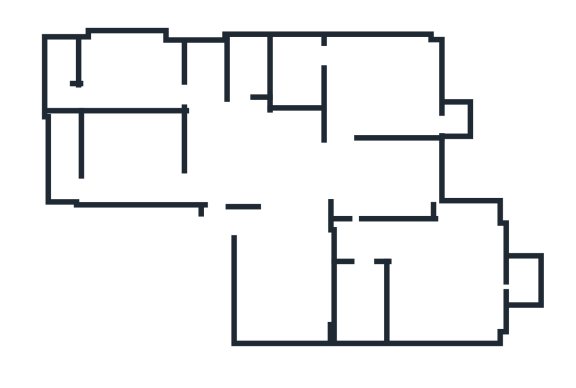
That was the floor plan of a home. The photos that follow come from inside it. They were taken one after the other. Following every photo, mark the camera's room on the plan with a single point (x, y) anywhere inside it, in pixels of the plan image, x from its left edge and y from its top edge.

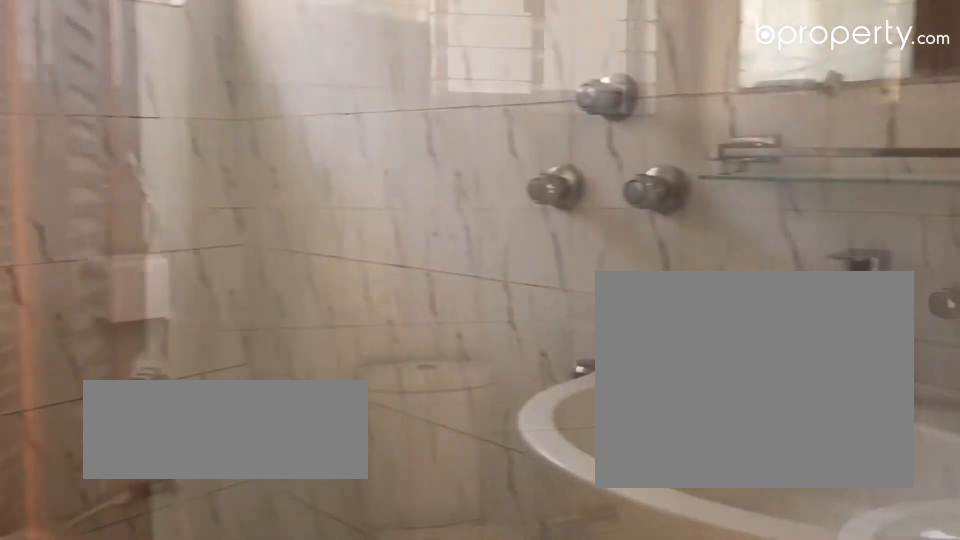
(248, 65)
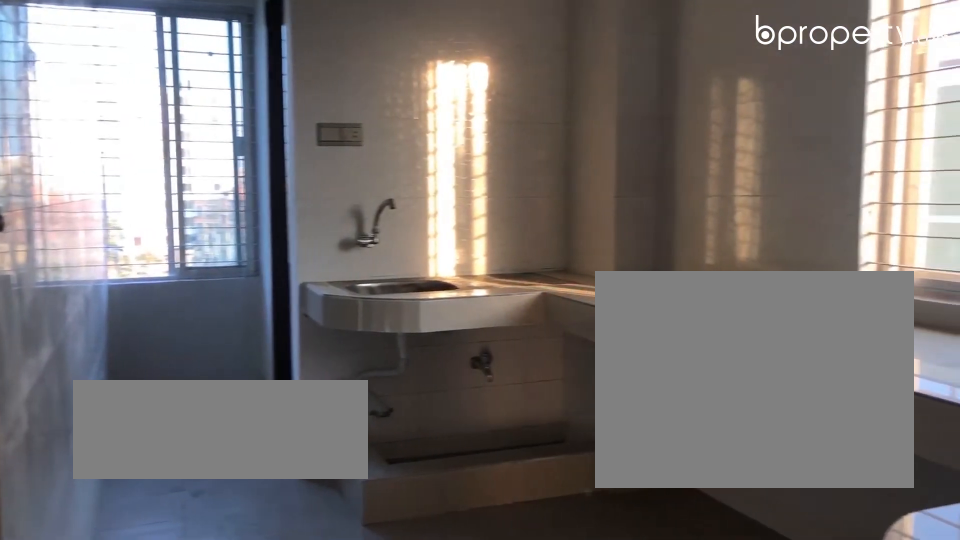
(122, 75)
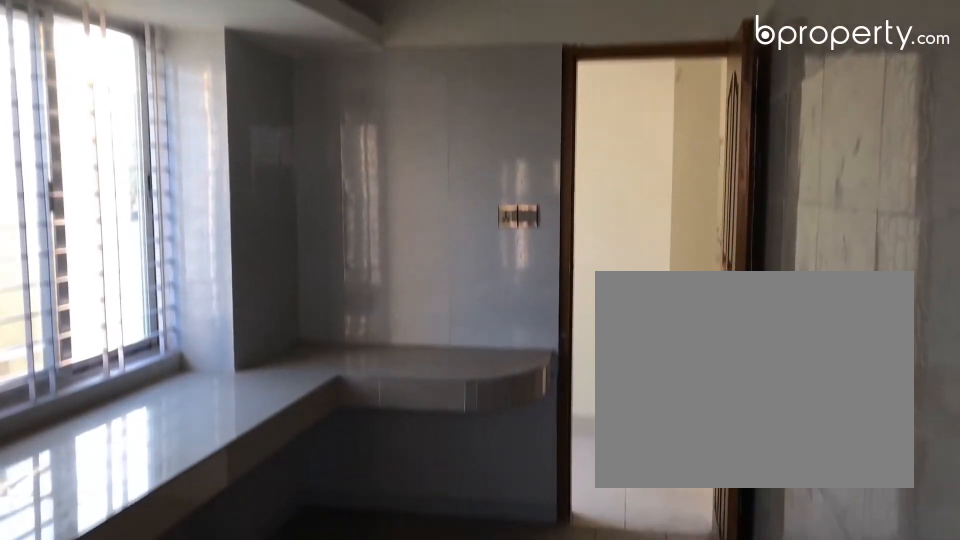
(122, 75)
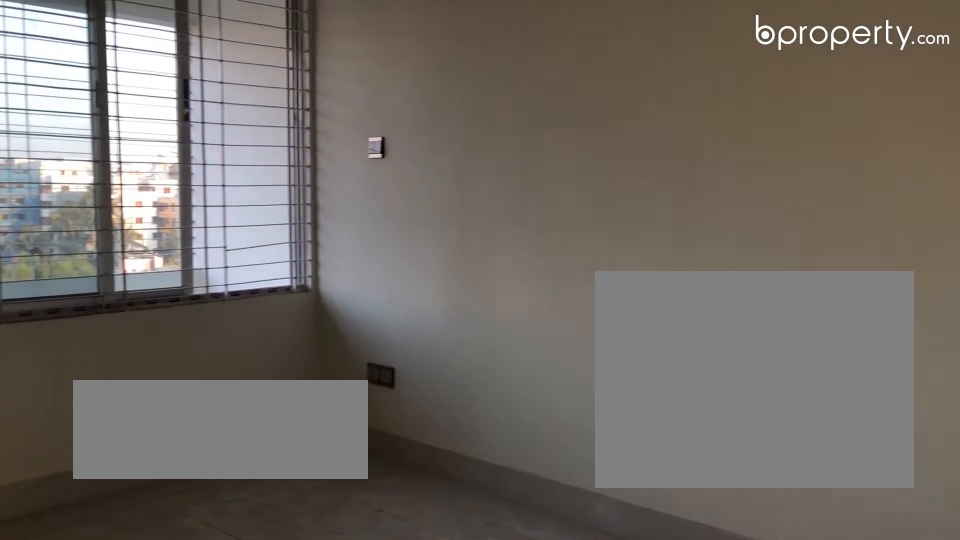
(122, 156)
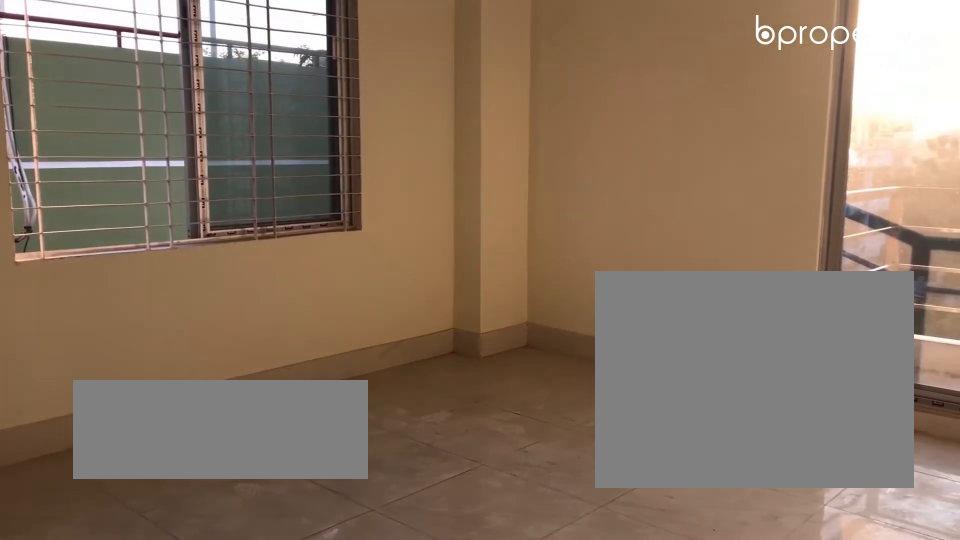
(368, 87)
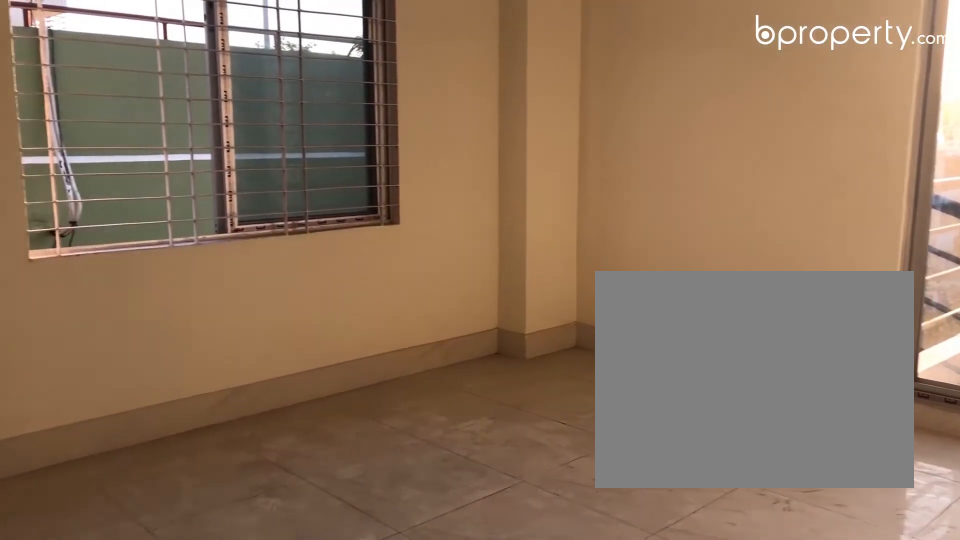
(368, 87)
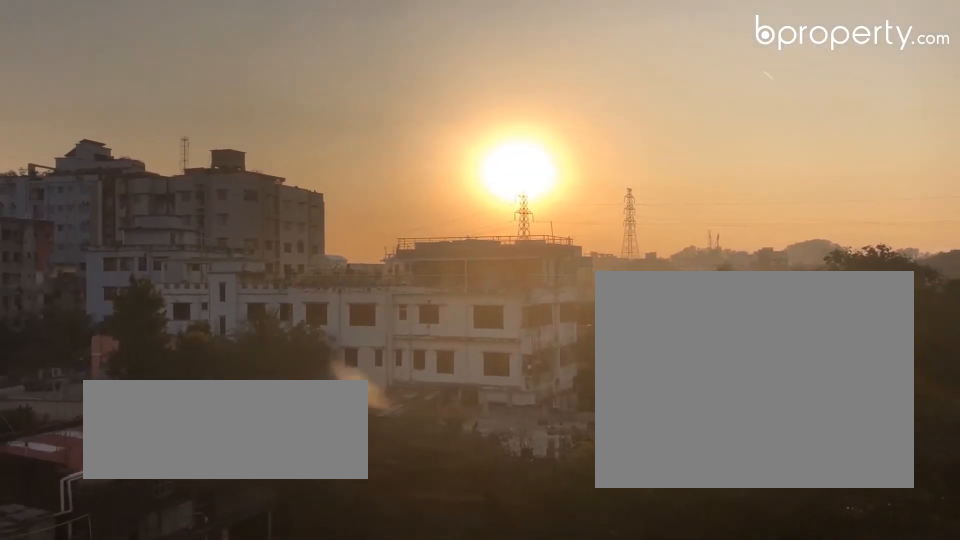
(451, 116)
